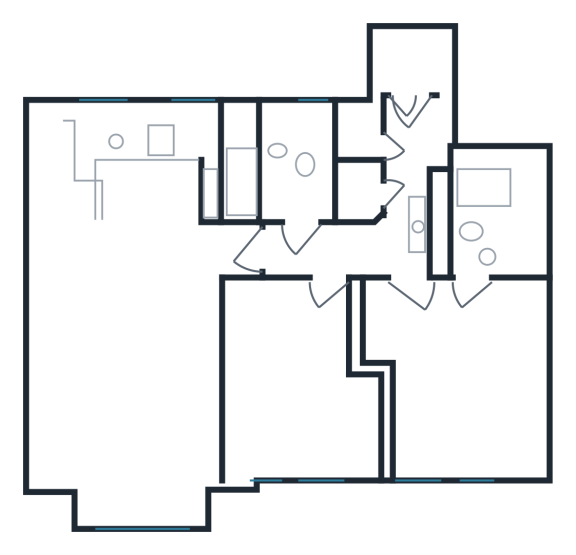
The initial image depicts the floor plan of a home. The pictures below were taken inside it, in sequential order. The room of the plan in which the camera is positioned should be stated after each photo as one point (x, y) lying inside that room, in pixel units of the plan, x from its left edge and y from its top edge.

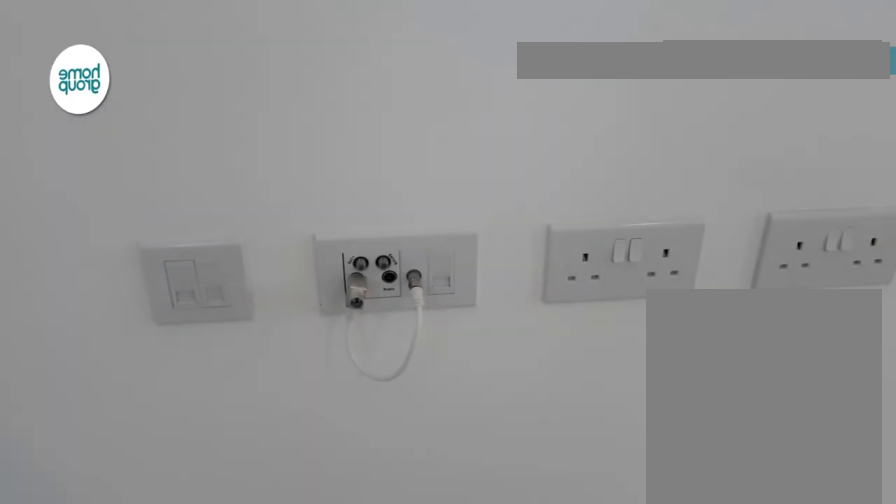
(169, 314)
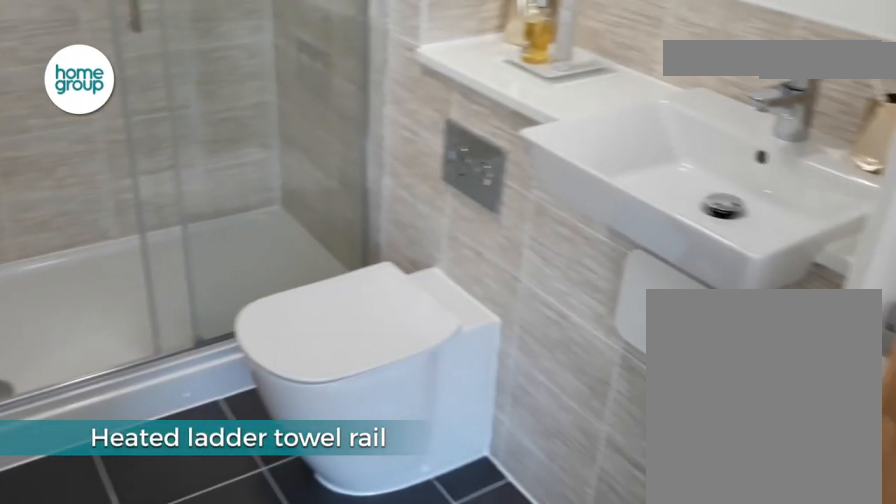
(491, 227)
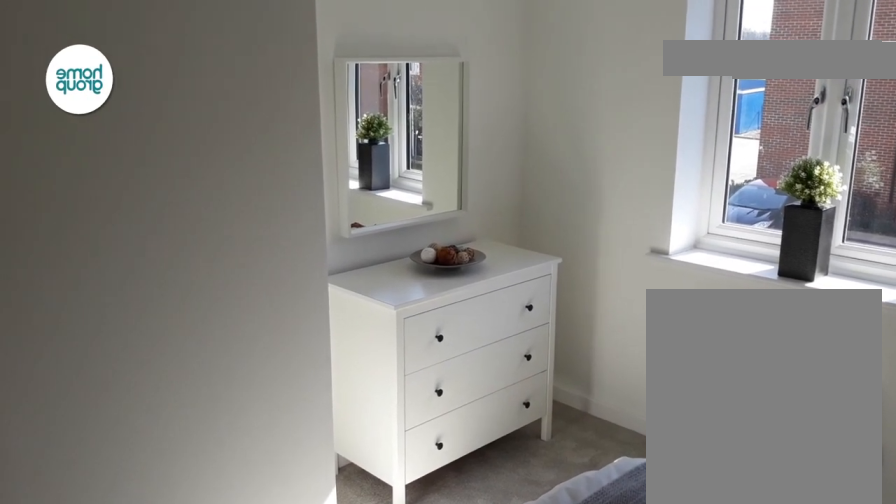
(299, 376)
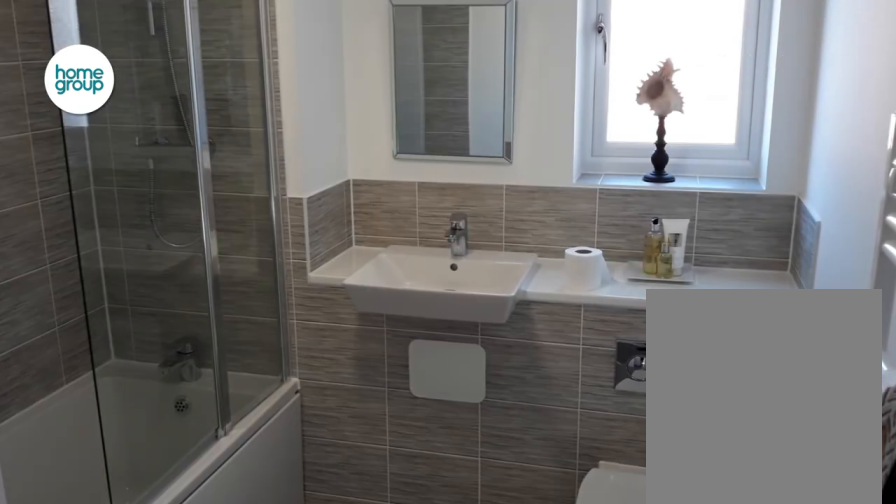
(280, 171)
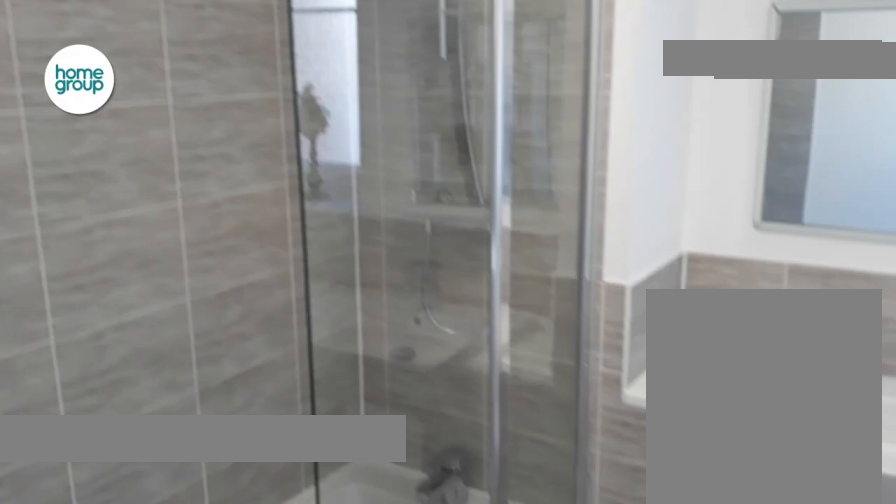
(280, 171)
